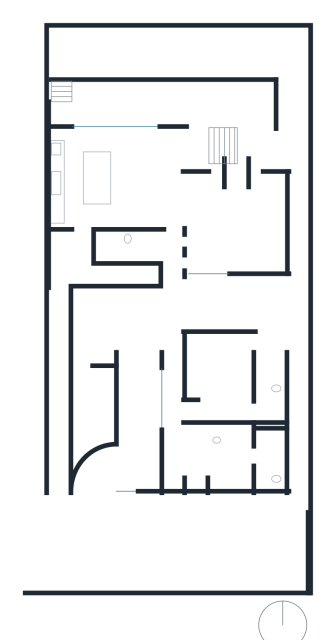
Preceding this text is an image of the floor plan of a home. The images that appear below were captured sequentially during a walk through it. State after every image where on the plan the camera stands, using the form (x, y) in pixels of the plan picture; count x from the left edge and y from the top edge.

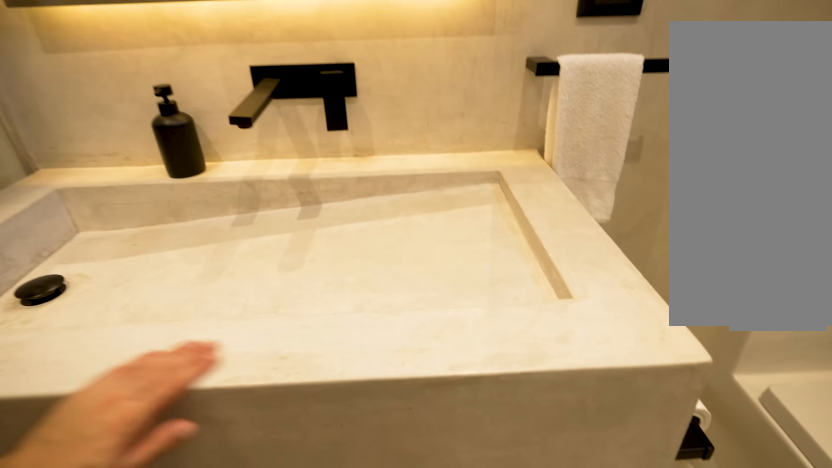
(247, 460)
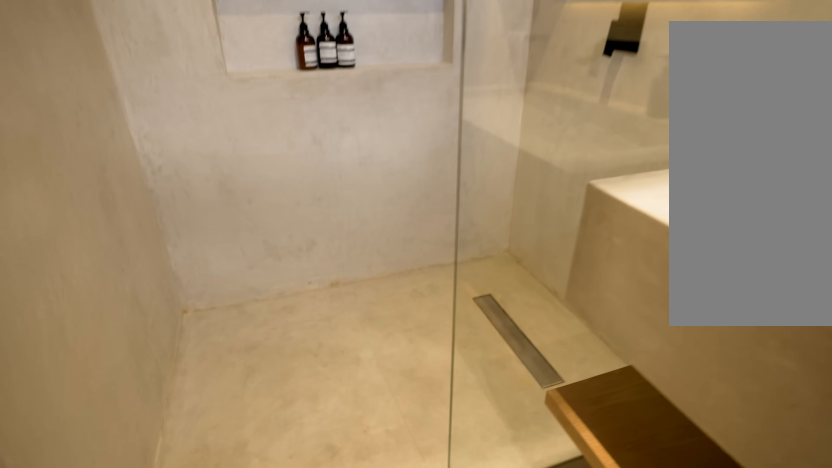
(262, 472)
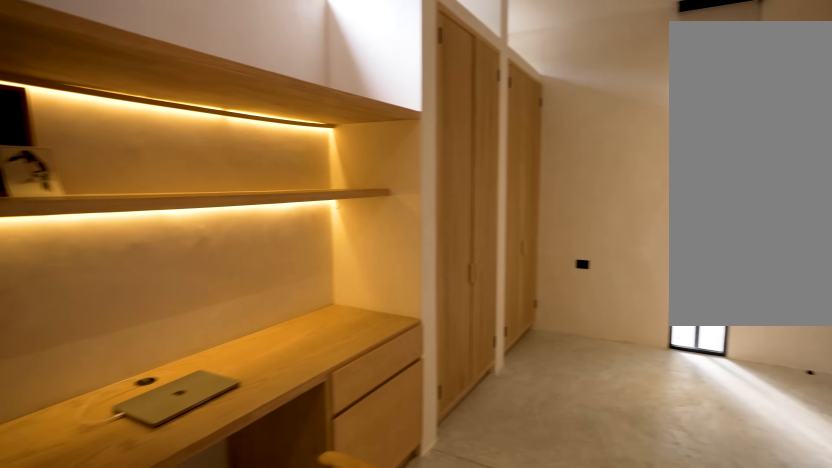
(245, 453)
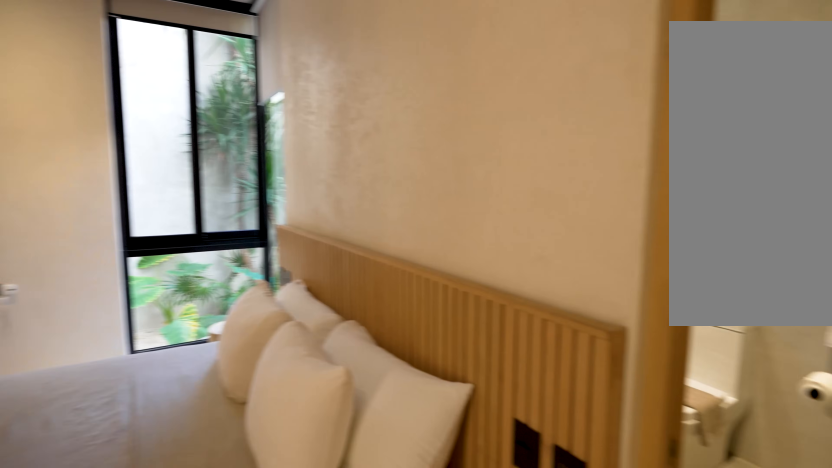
(244, 411)
